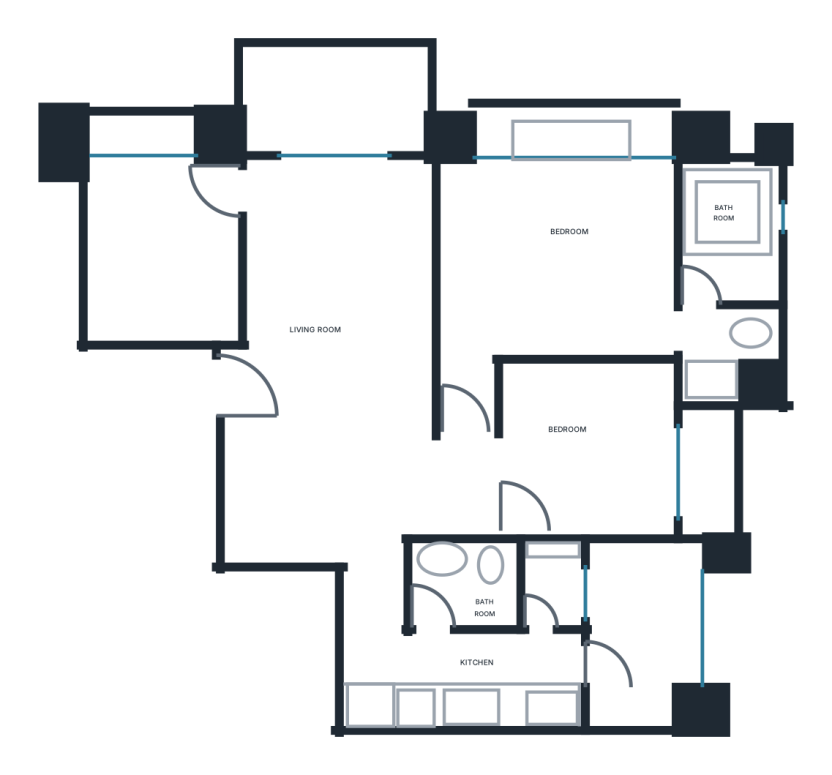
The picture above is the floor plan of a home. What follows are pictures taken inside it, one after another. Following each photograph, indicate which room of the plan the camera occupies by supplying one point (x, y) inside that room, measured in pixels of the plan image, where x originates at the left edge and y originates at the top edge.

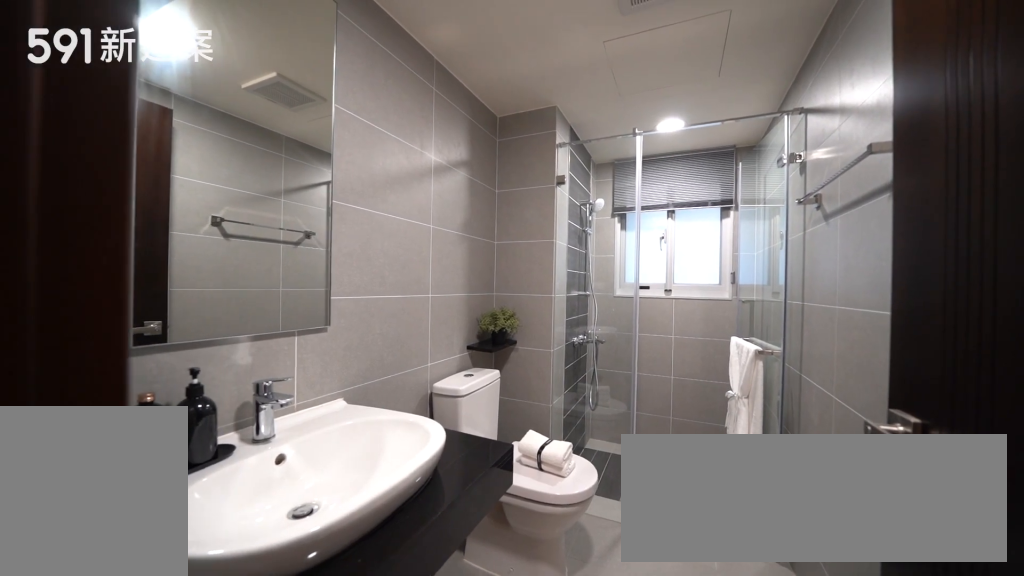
(493, 585)
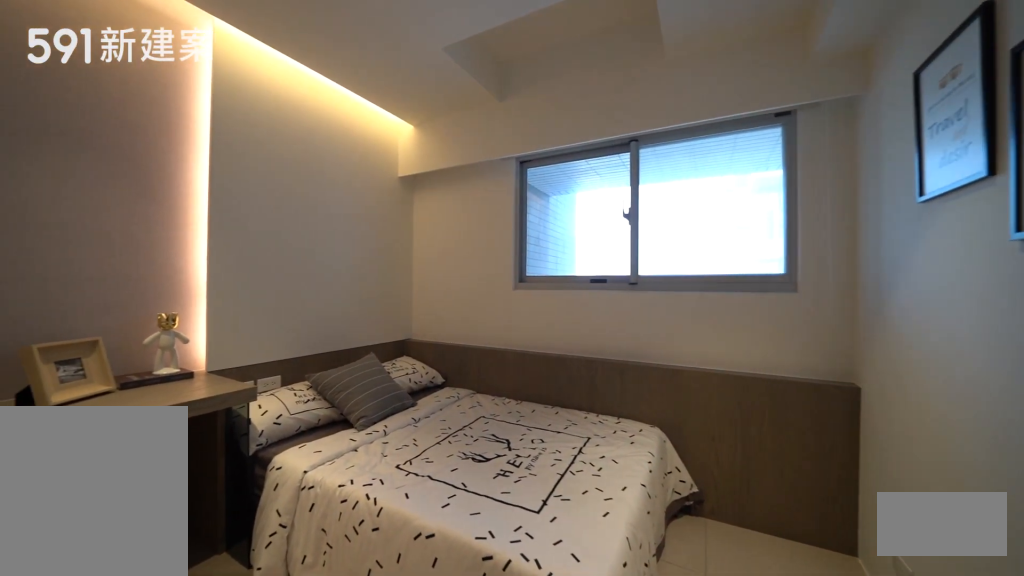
(589, 447)
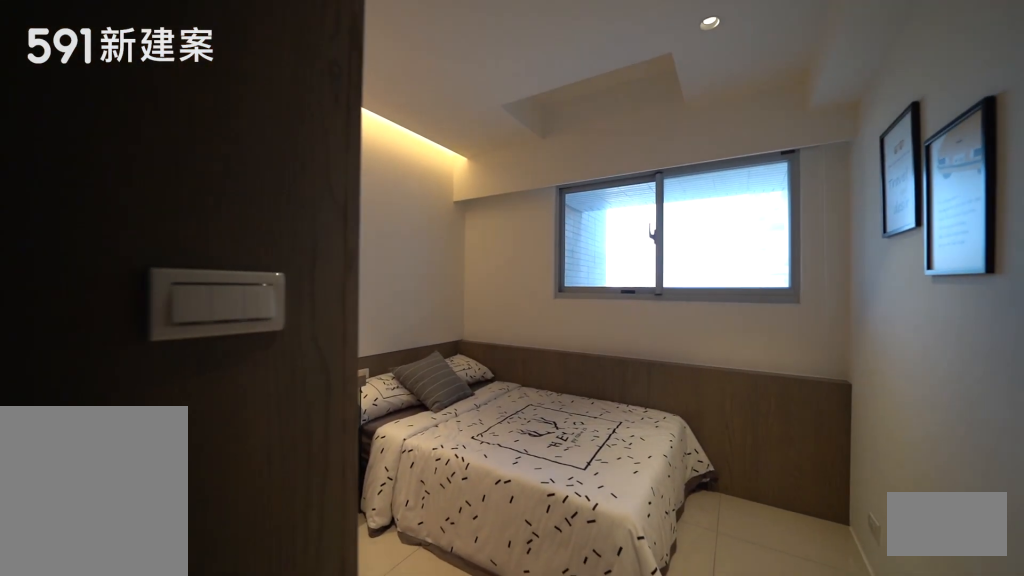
(589, 447)
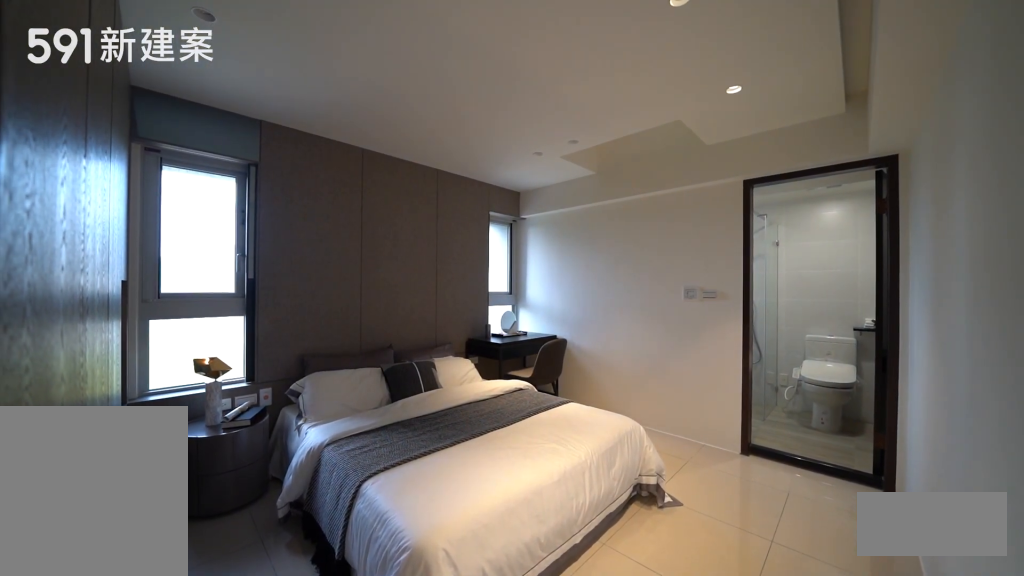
(544, 270)
